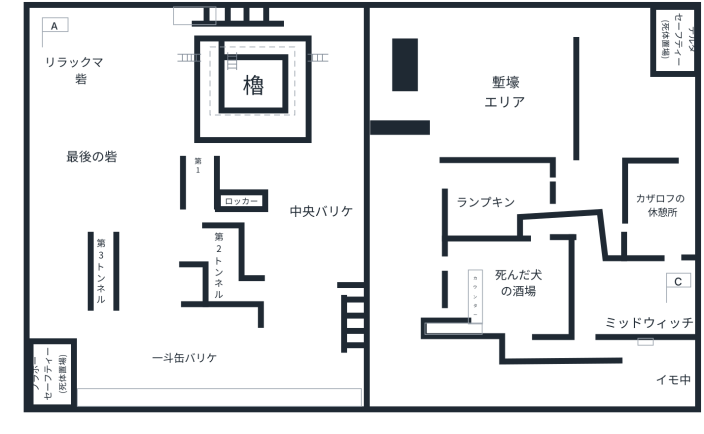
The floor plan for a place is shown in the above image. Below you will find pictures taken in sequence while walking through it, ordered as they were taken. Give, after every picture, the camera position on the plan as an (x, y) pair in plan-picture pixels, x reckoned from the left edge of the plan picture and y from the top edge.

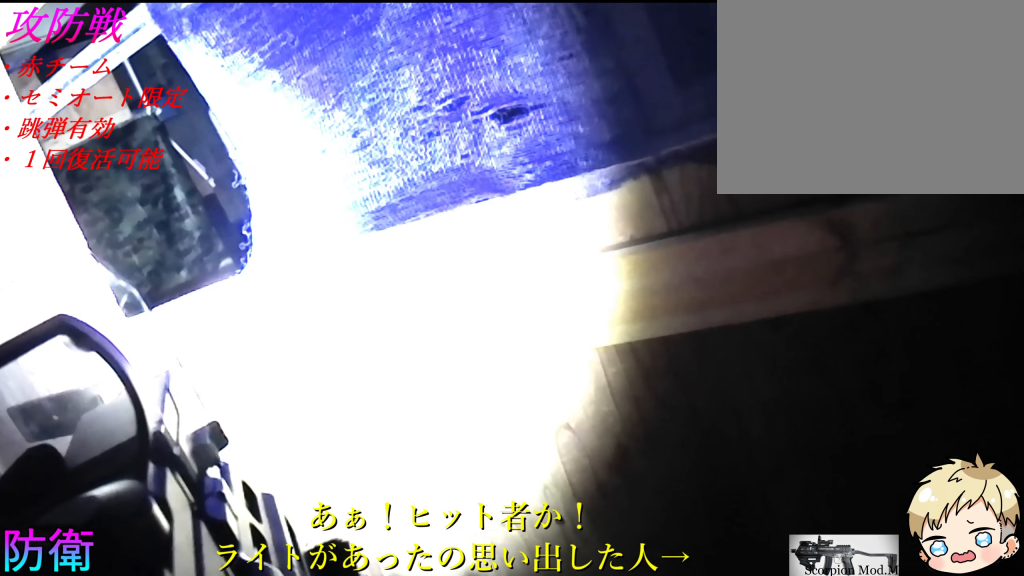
(200, 194)
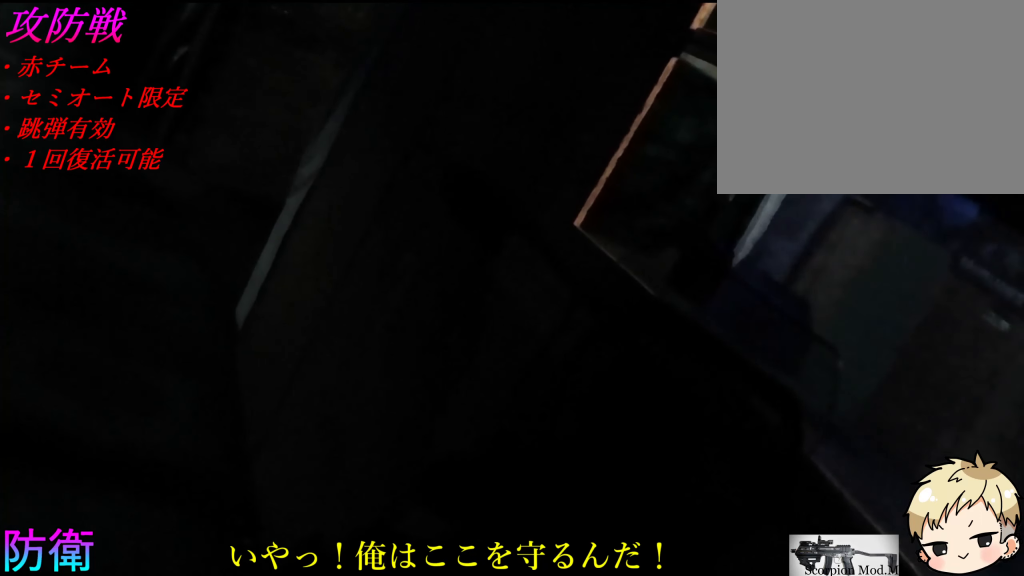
(200, 194)
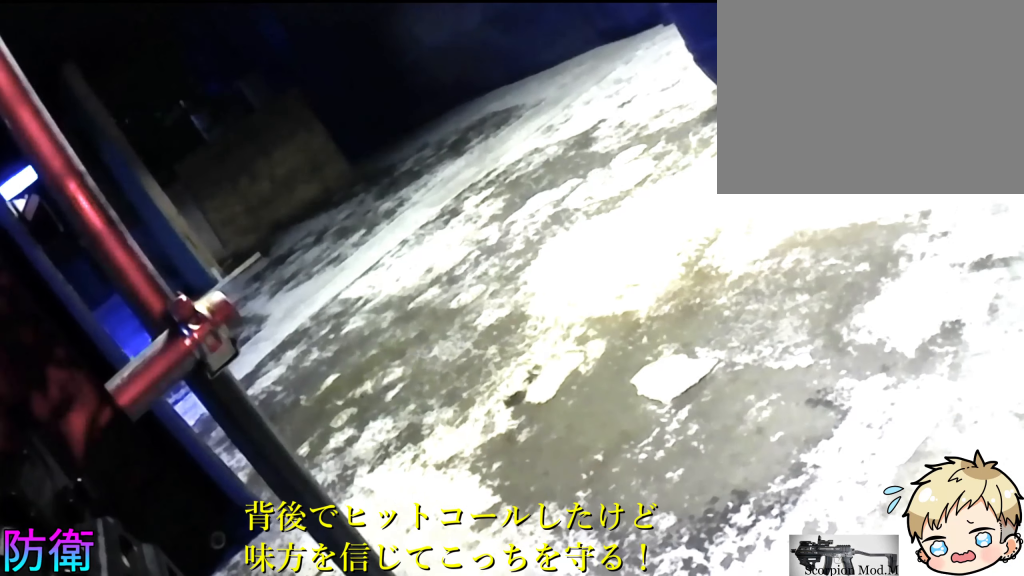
(72, 288)
